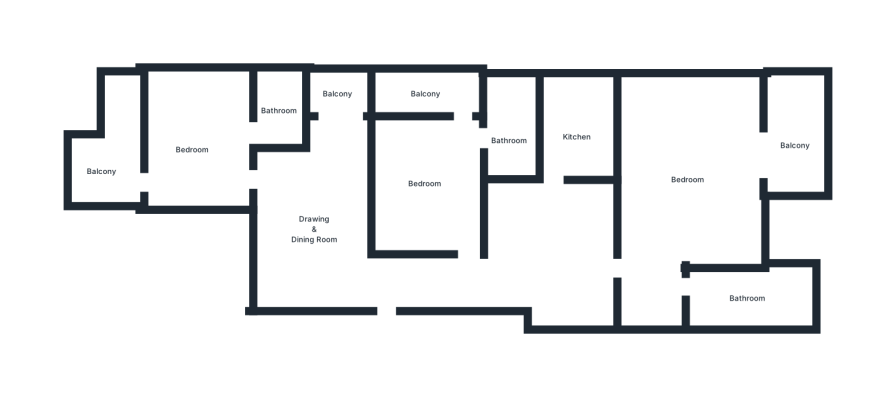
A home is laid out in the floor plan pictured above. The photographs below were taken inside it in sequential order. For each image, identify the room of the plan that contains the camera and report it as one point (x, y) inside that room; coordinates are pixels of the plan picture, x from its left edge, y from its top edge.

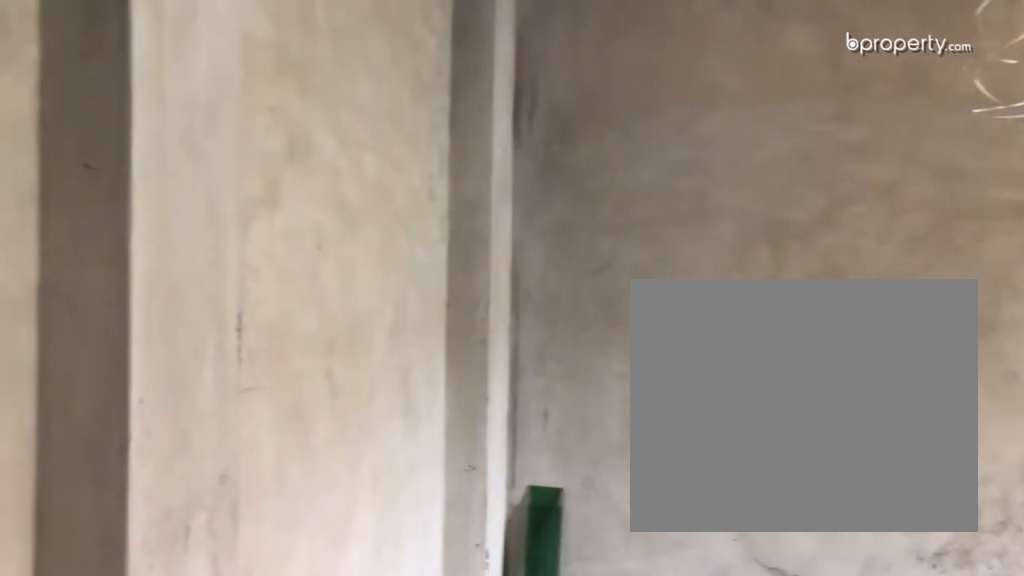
(331, 234)
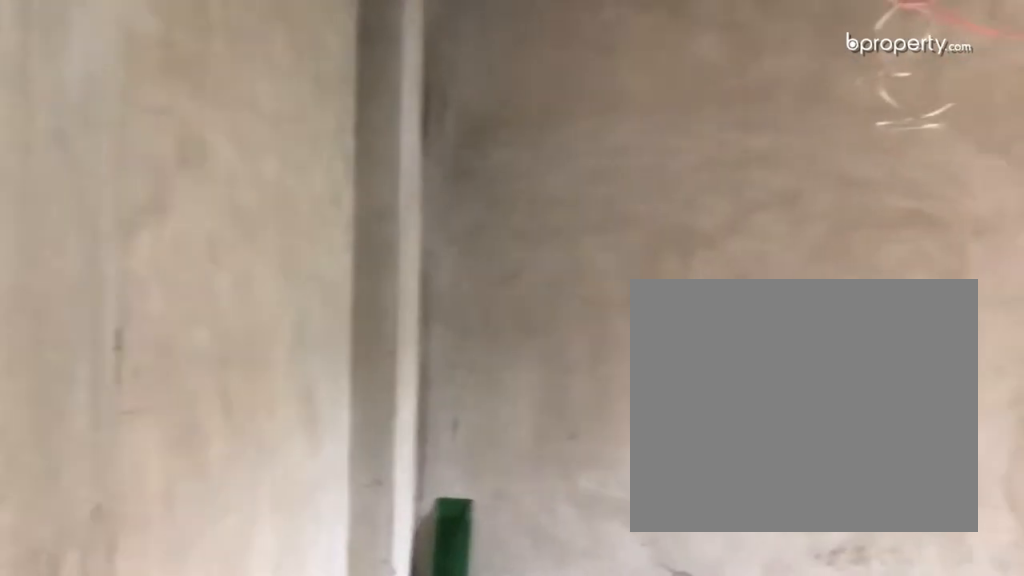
(331, 234)
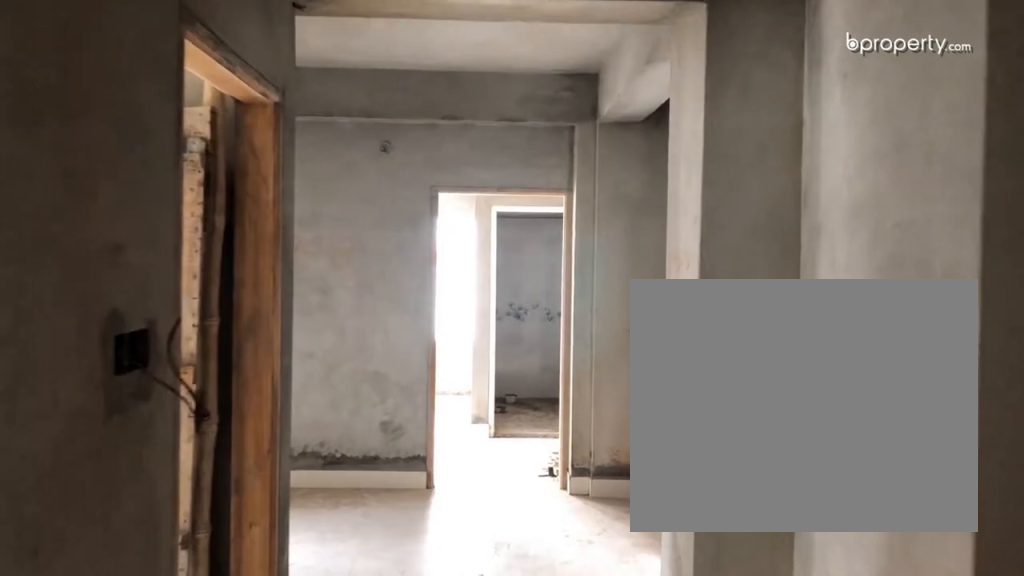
(485, 280)
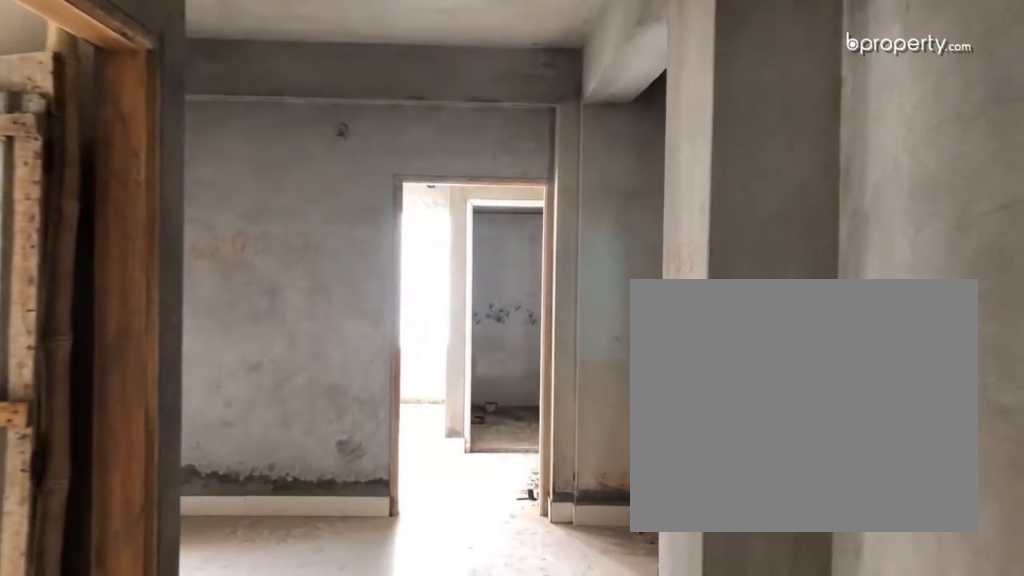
(485, 280)
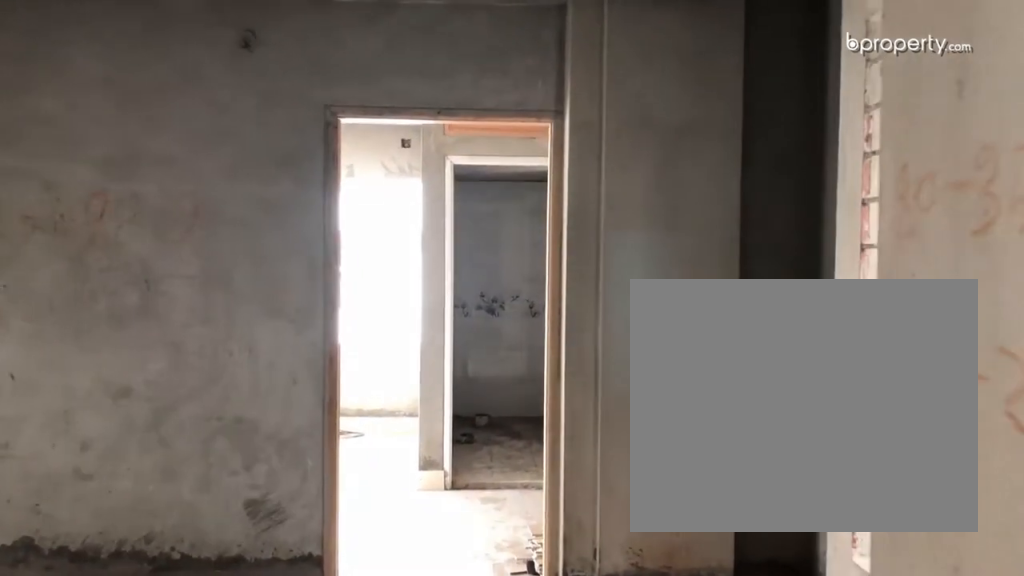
(557, 262)
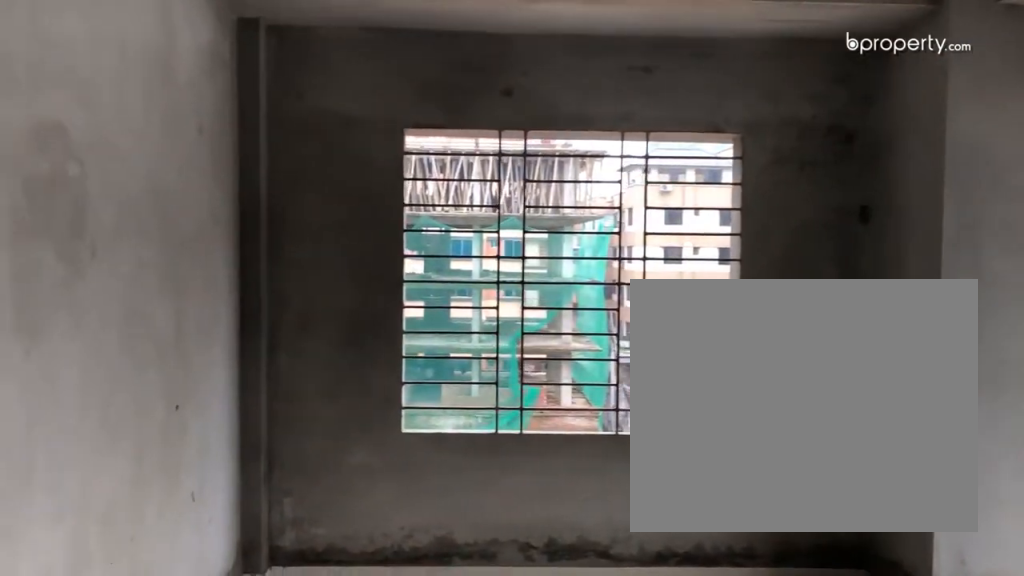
(690, 181)
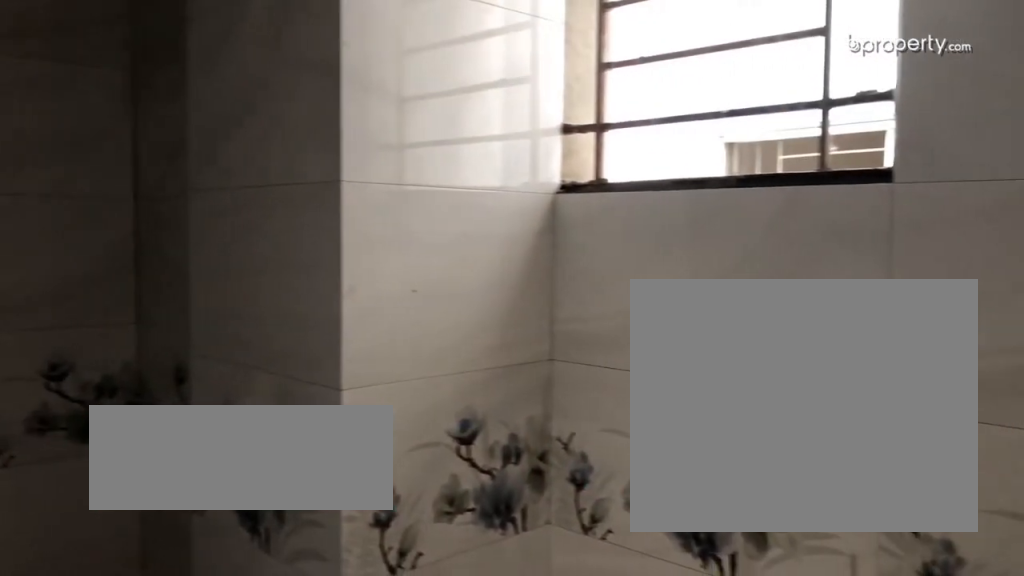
(746, 299)
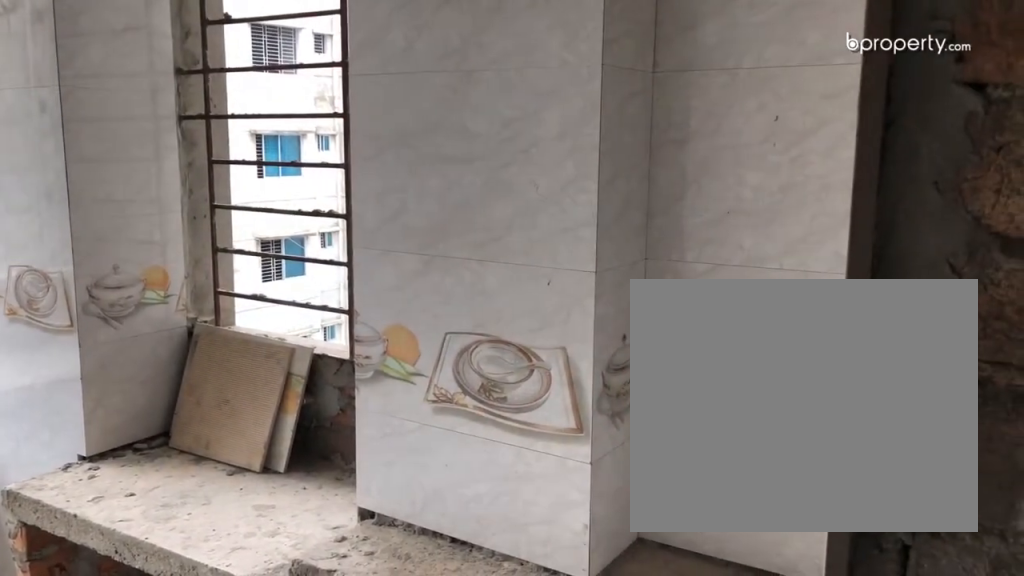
(576, 138)
